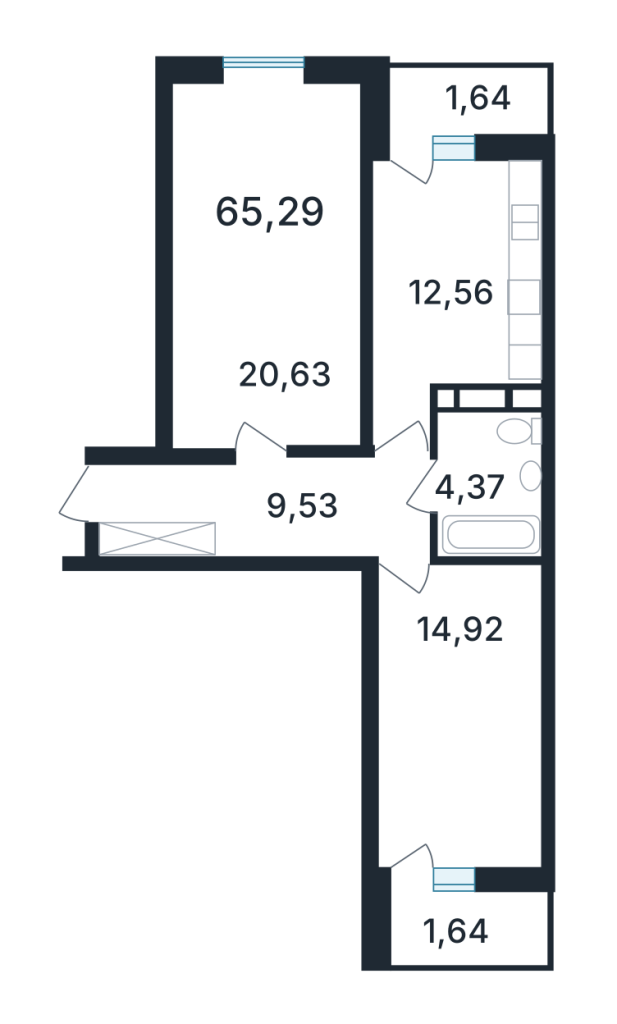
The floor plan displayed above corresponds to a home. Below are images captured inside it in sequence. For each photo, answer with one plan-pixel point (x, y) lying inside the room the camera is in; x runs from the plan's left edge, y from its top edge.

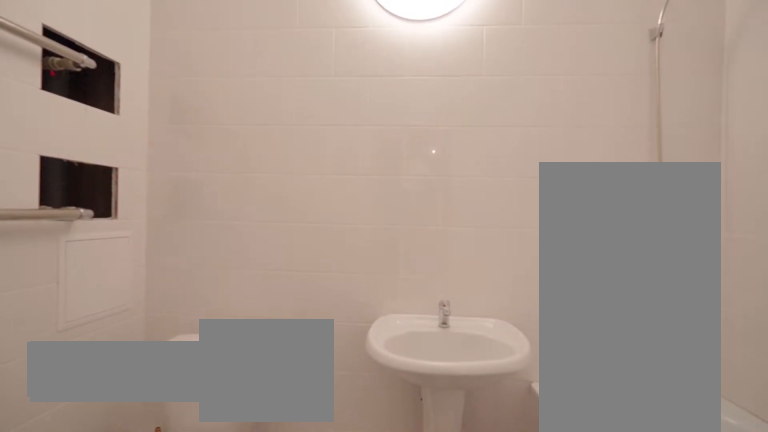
(490, 484)
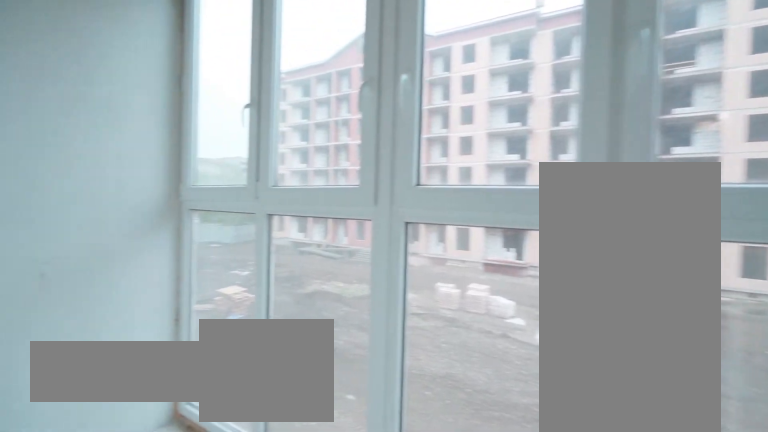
(467, 928)
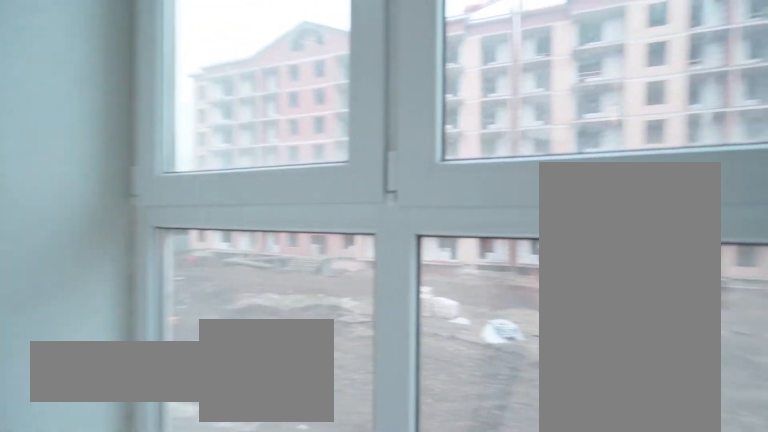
(467, 928)
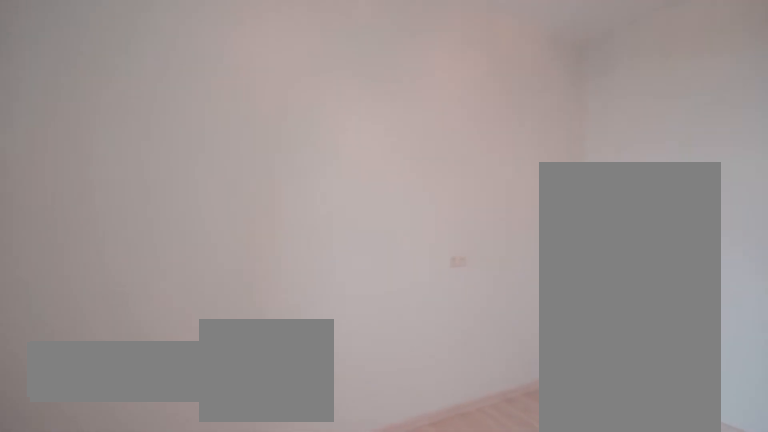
(449, 284)
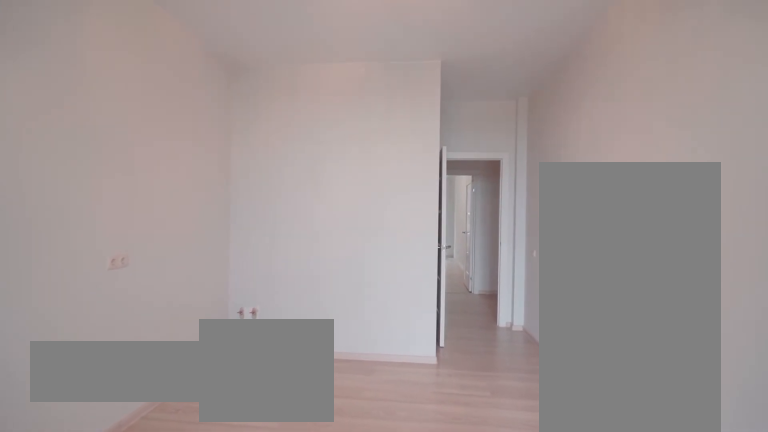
(449, 284)
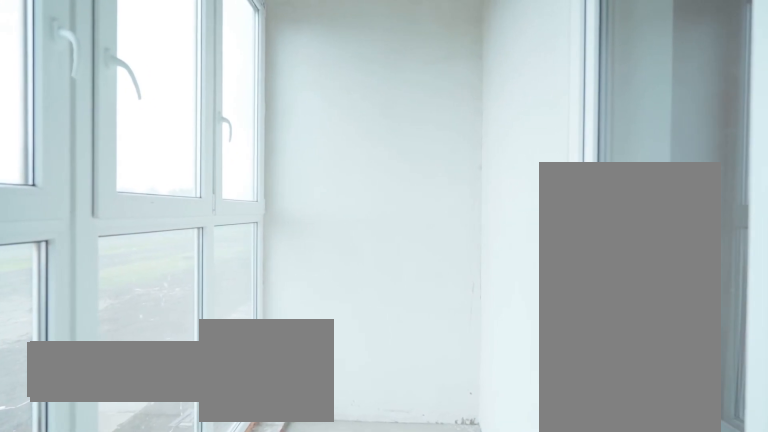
(467, 98)
